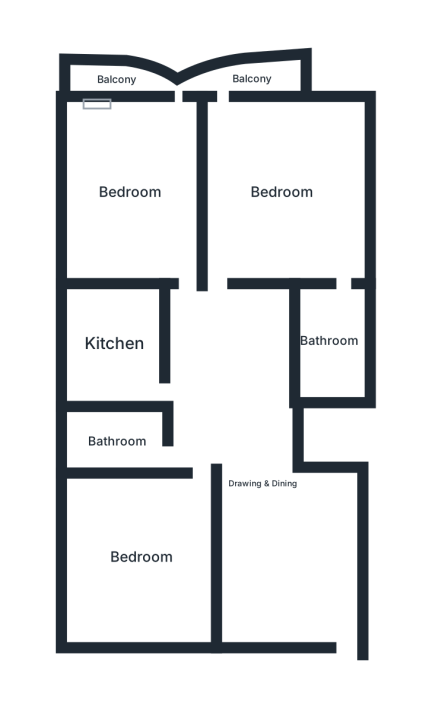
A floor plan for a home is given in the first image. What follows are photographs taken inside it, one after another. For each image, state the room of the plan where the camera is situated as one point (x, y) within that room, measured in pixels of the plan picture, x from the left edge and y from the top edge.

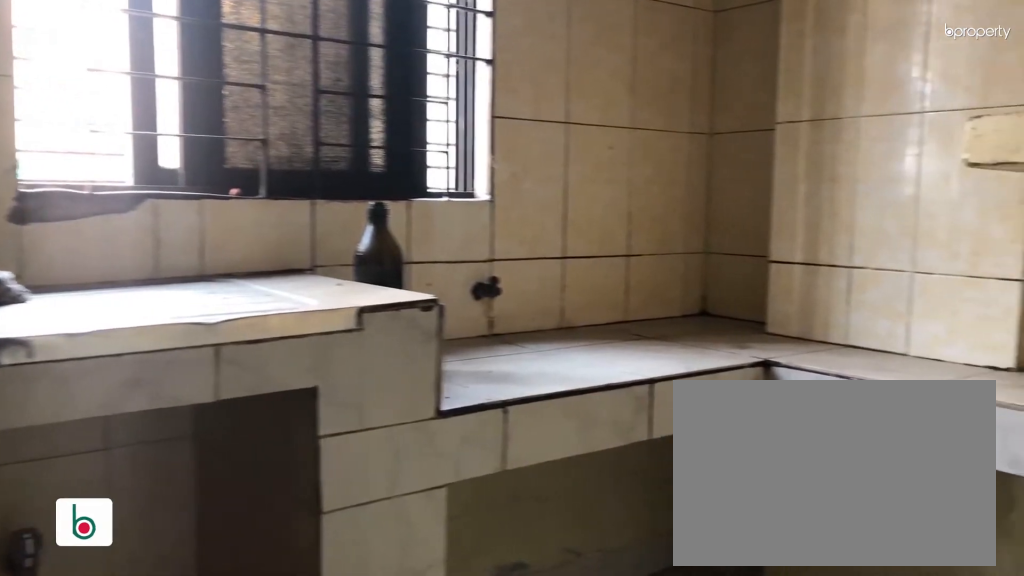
(114, 342)
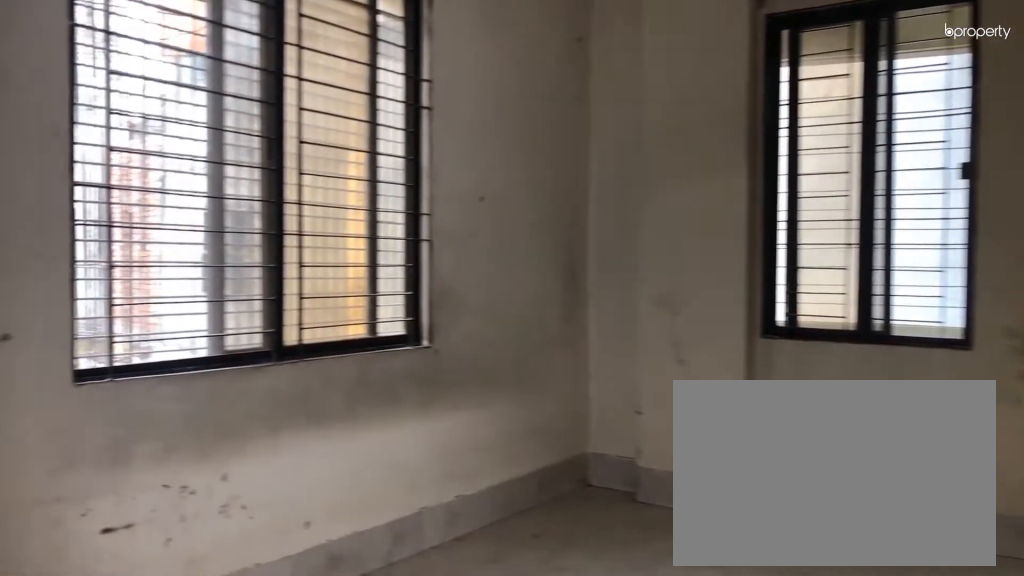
(130, 189)
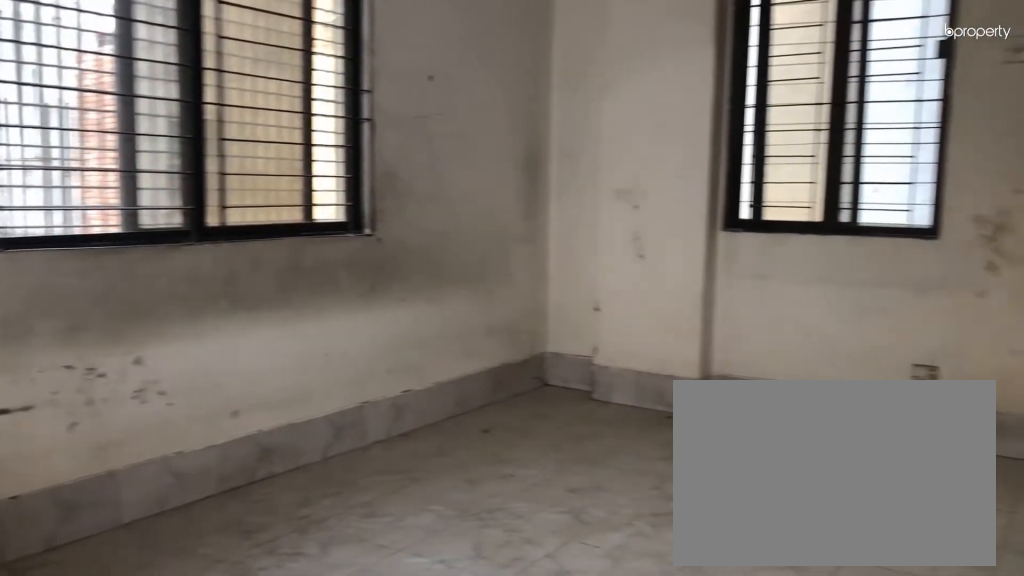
(130, 189)
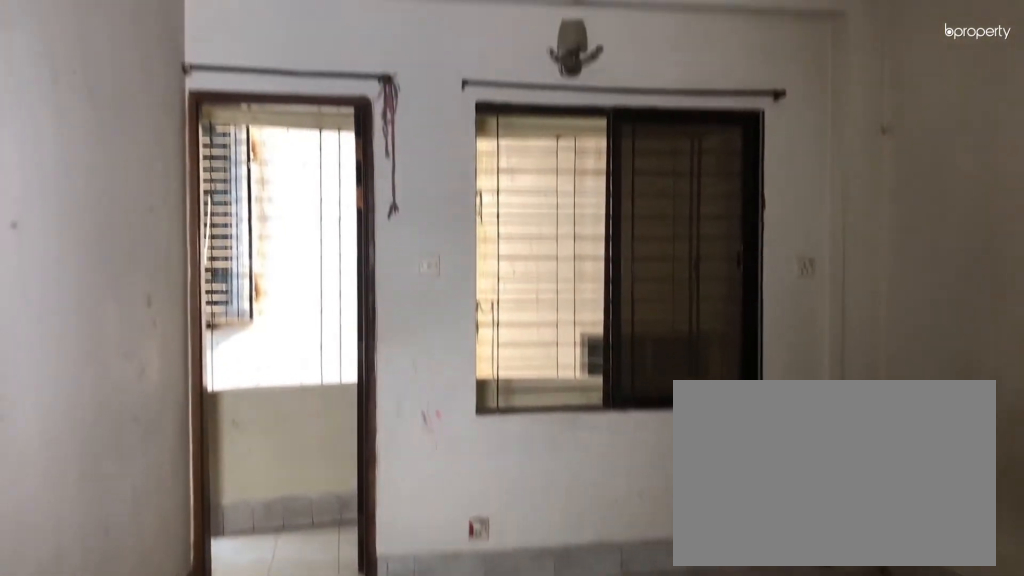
(285, 189)
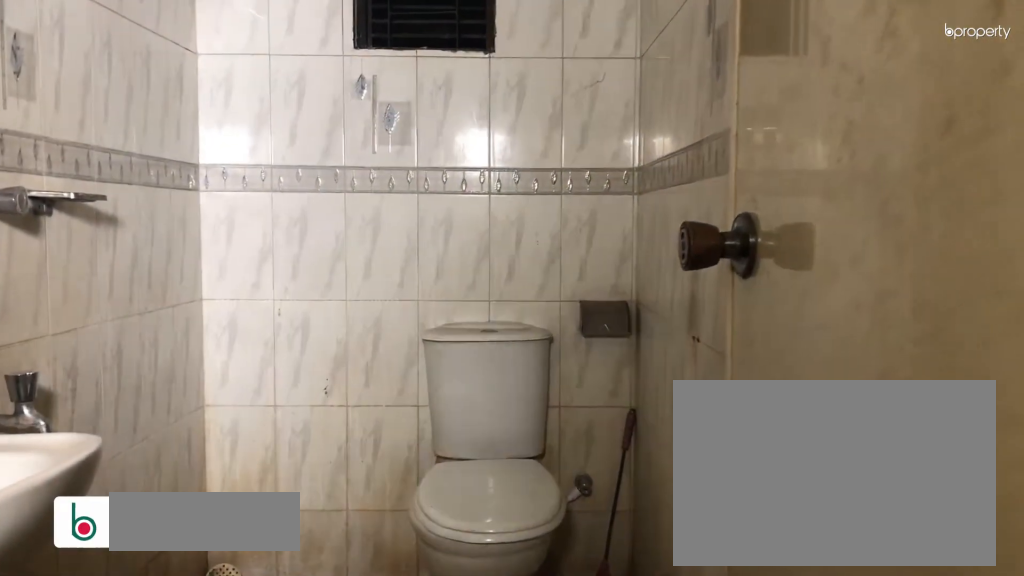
(325, 340)
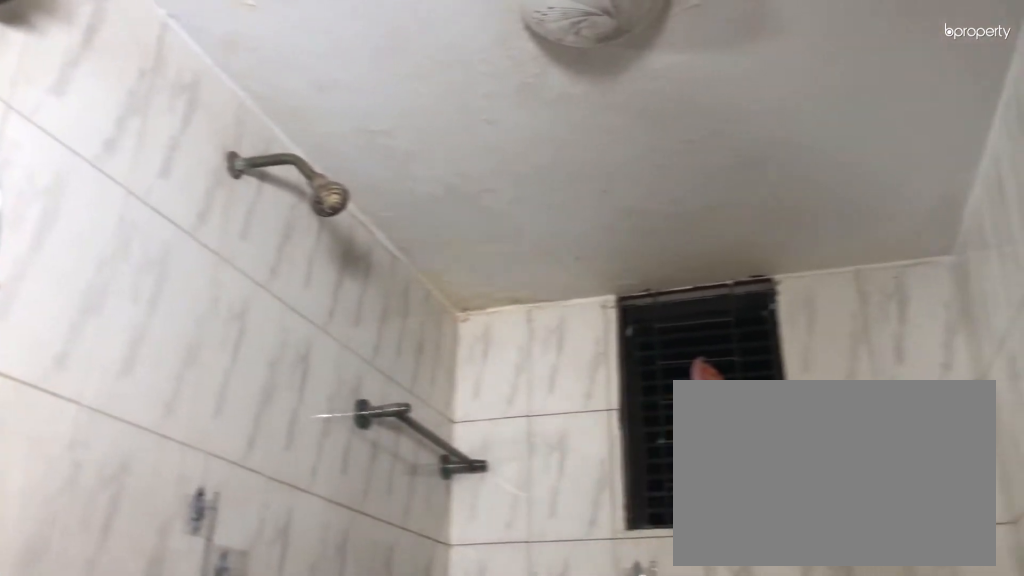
(325, 340)
